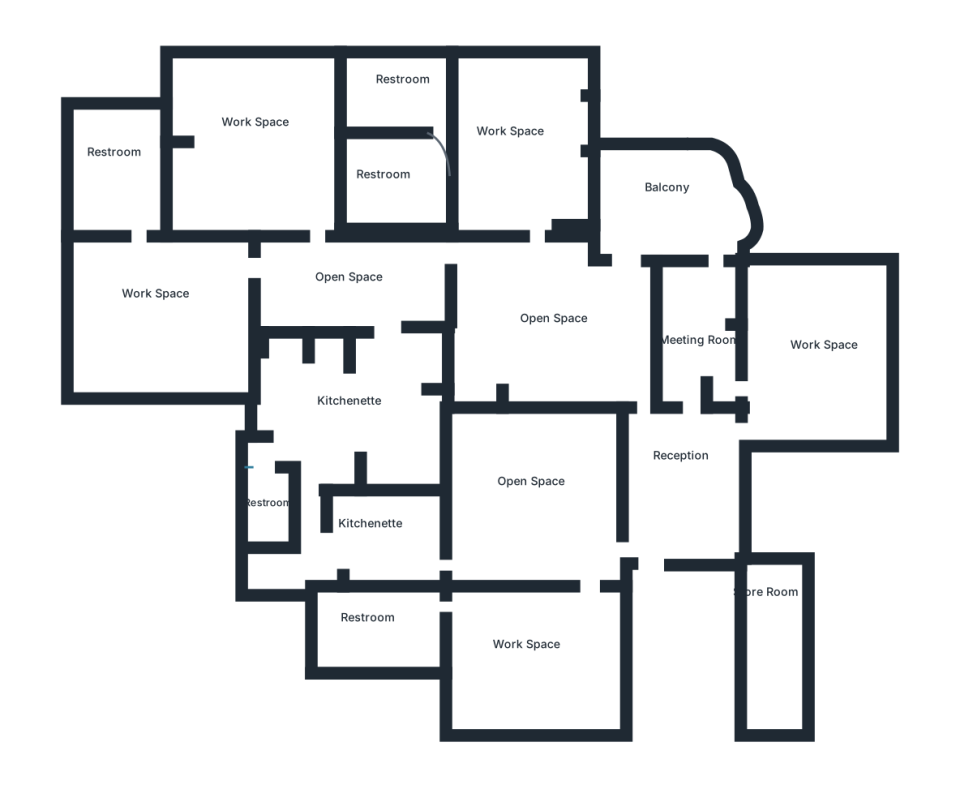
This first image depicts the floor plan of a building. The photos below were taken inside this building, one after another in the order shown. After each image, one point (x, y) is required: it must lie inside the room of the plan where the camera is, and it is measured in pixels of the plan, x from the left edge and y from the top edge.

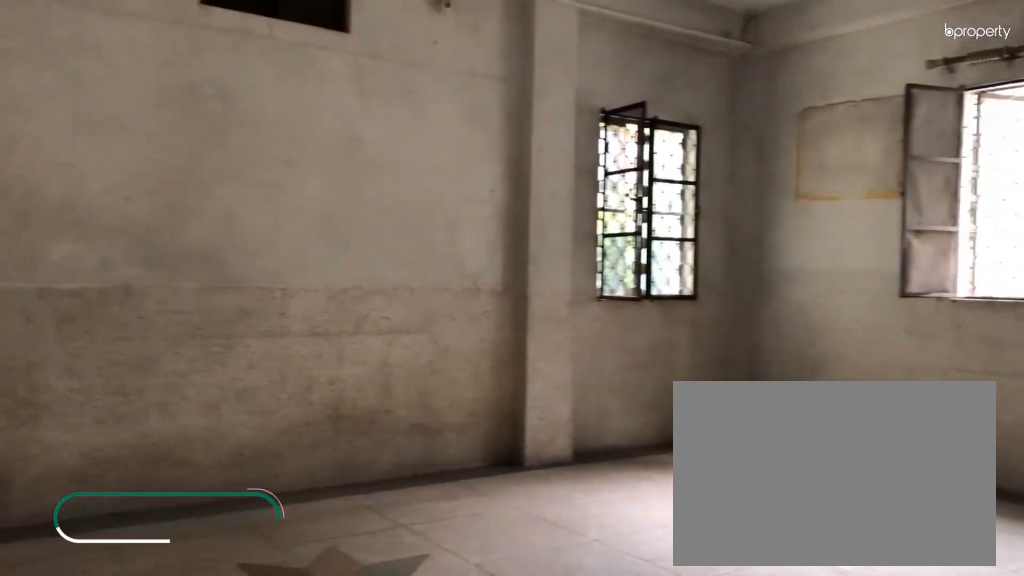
(257, 122)
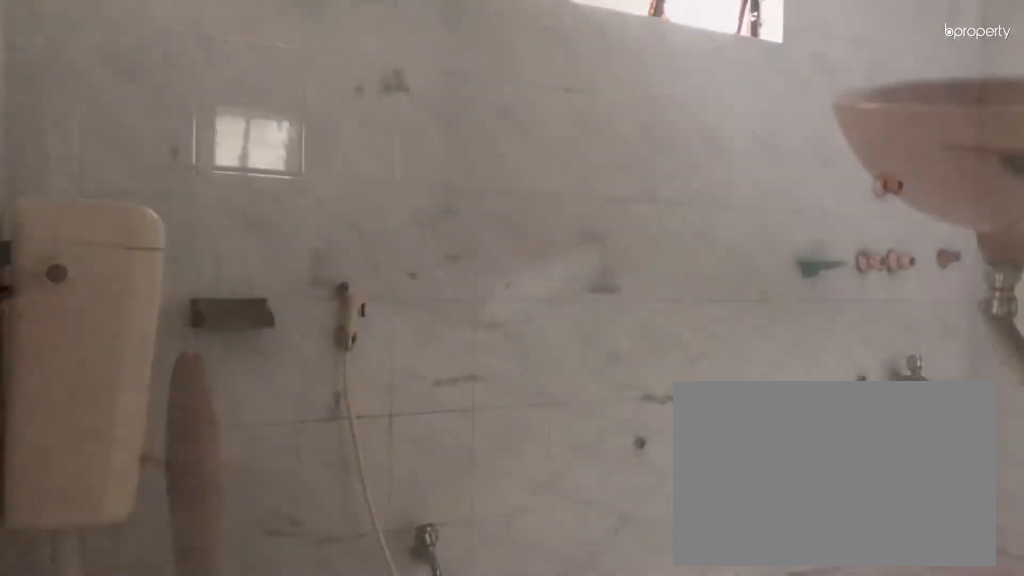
(397, 85)
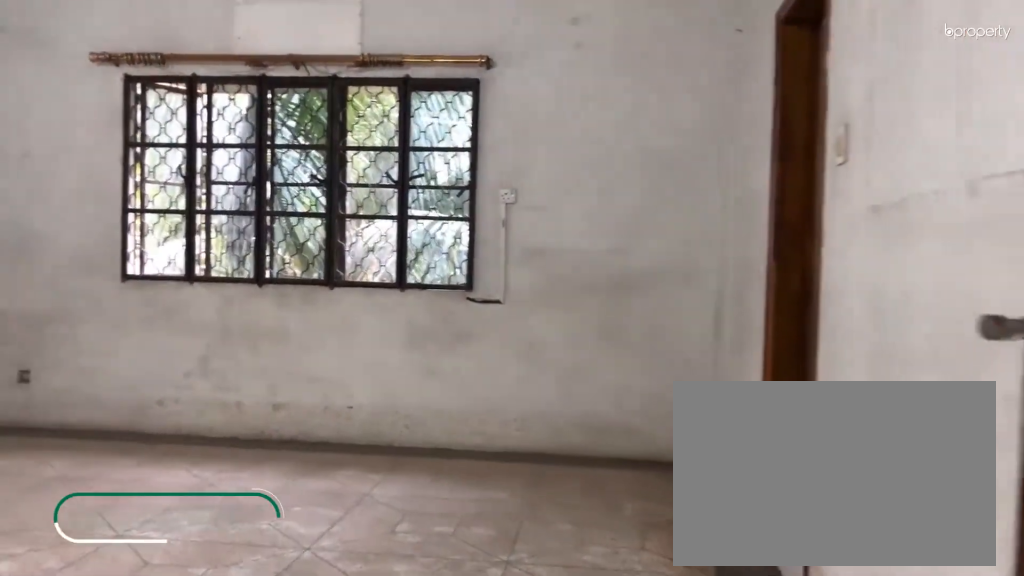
(146, 295)
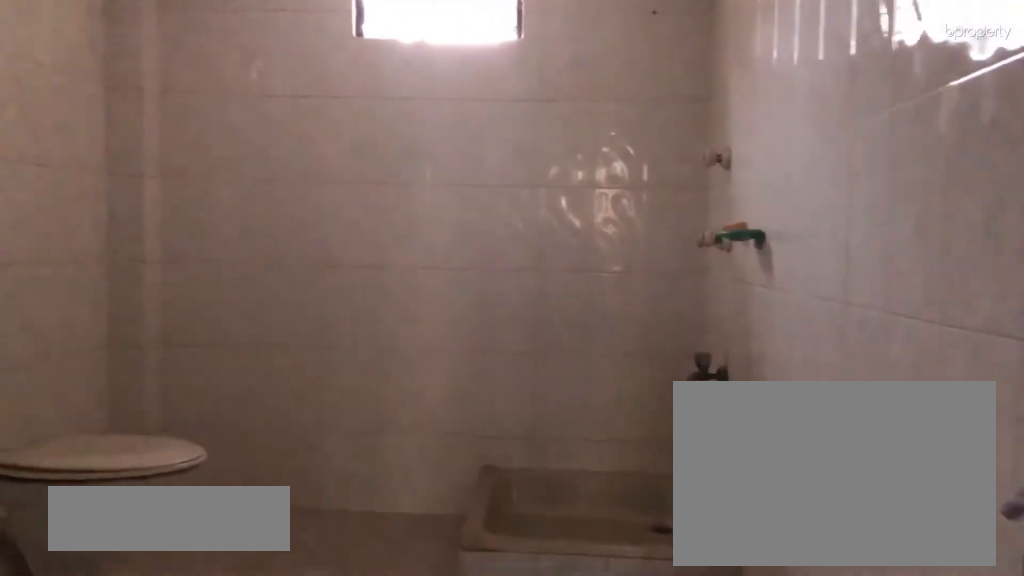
(130, 176)
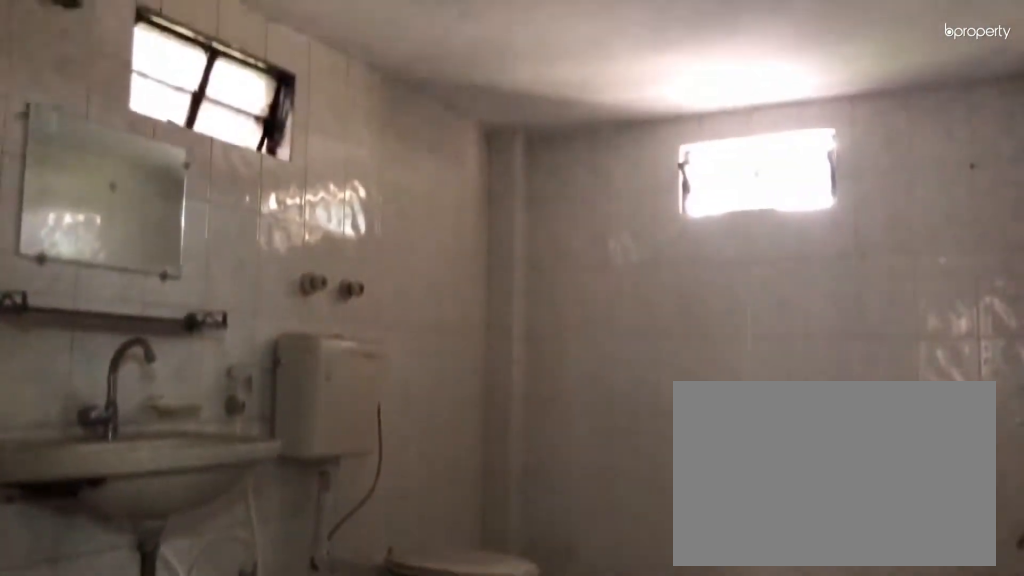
(130, 176)
